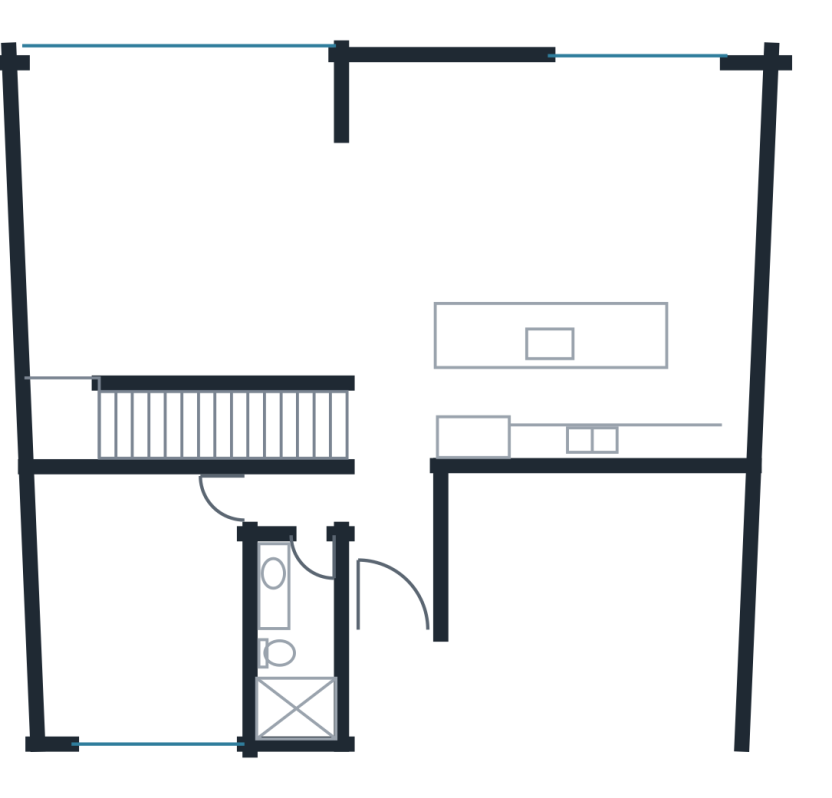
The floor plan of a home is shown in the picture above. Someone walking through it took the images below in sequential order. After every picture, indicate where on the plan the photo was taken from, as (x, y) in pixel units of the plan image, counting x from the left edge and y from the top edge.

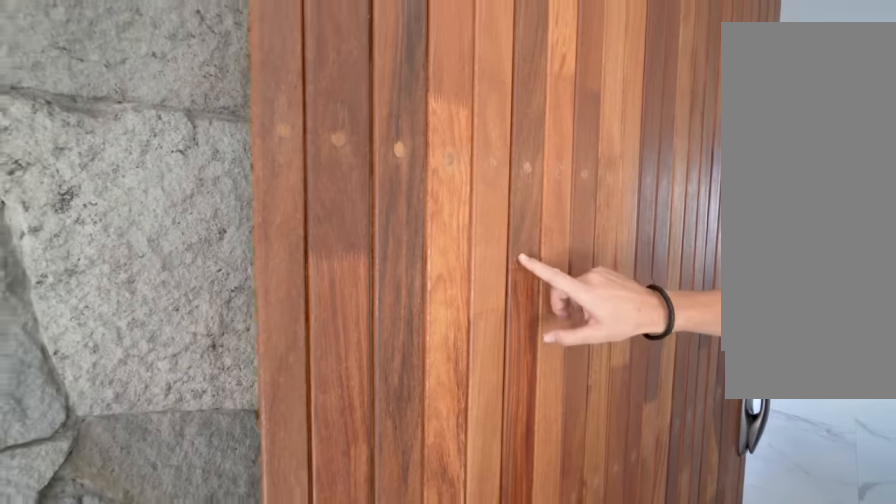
(380, 659)
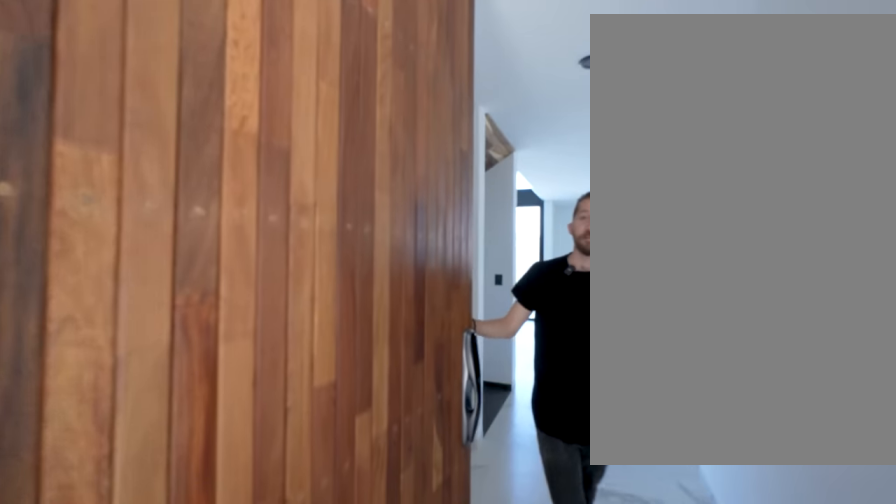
(378, 657)
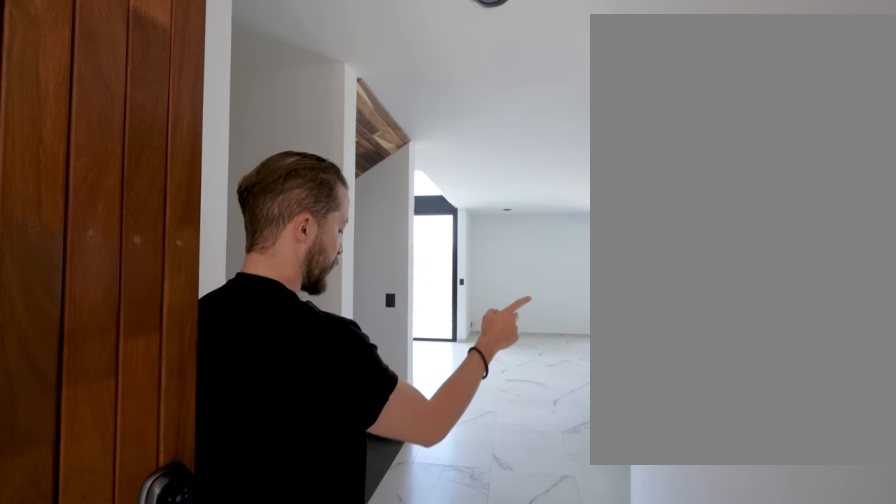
(385, 640)
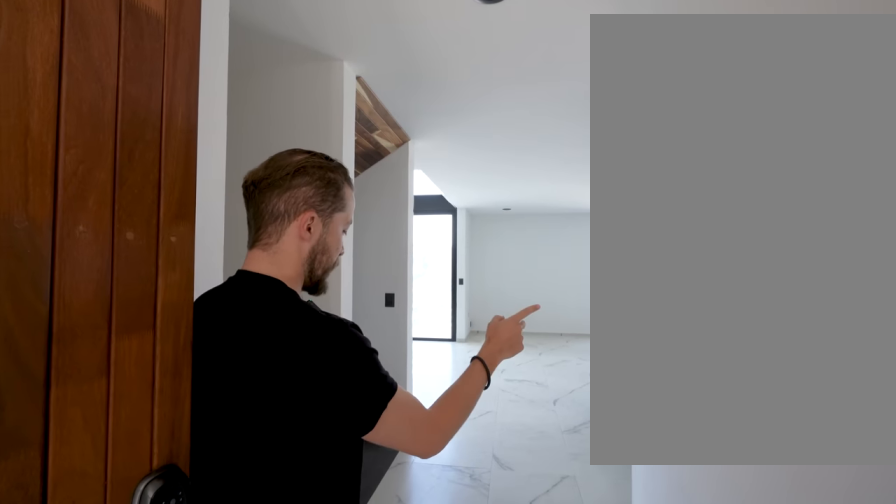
(385, 640)
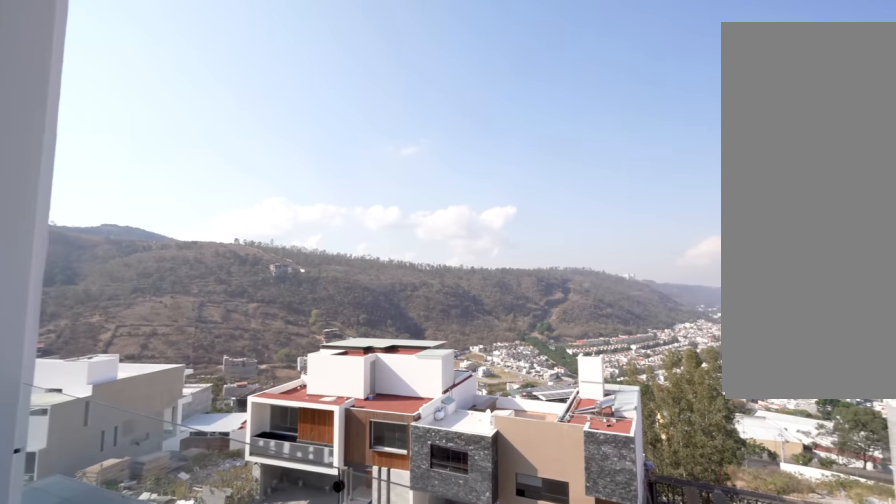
(145, 159)
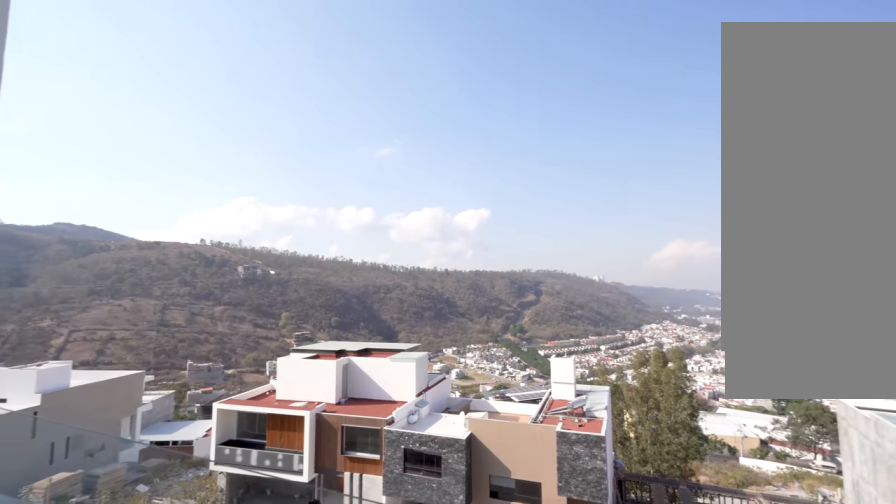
(133, 149)
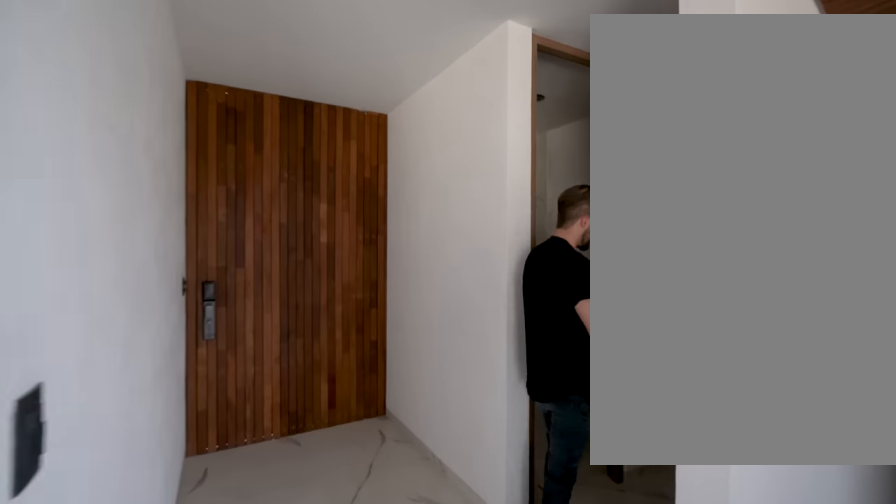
(378, 305)
